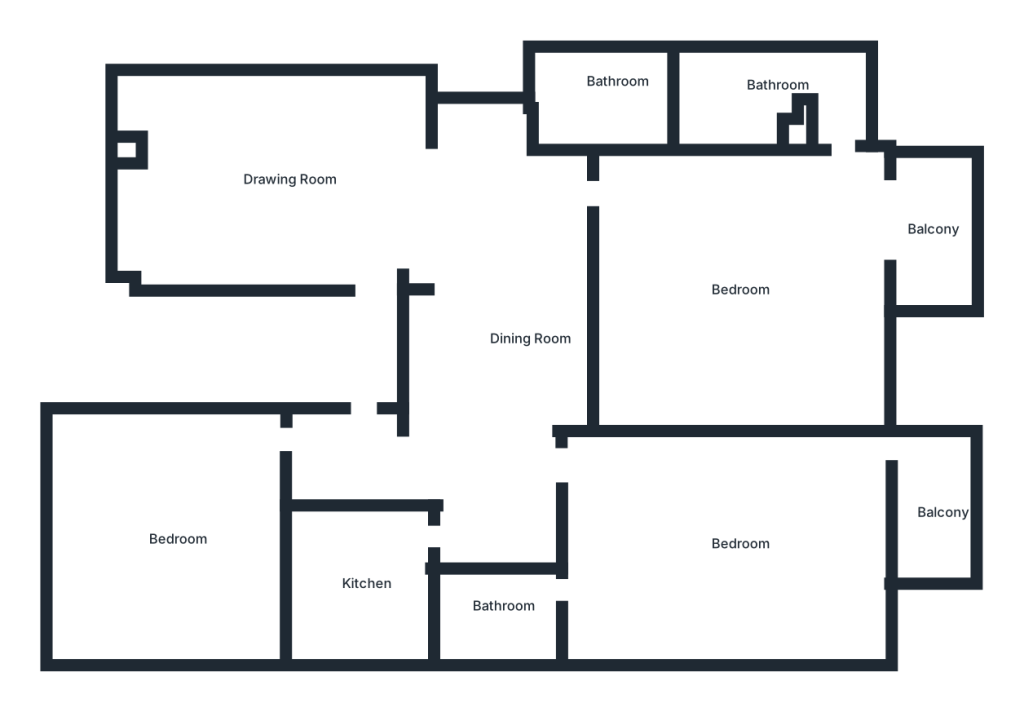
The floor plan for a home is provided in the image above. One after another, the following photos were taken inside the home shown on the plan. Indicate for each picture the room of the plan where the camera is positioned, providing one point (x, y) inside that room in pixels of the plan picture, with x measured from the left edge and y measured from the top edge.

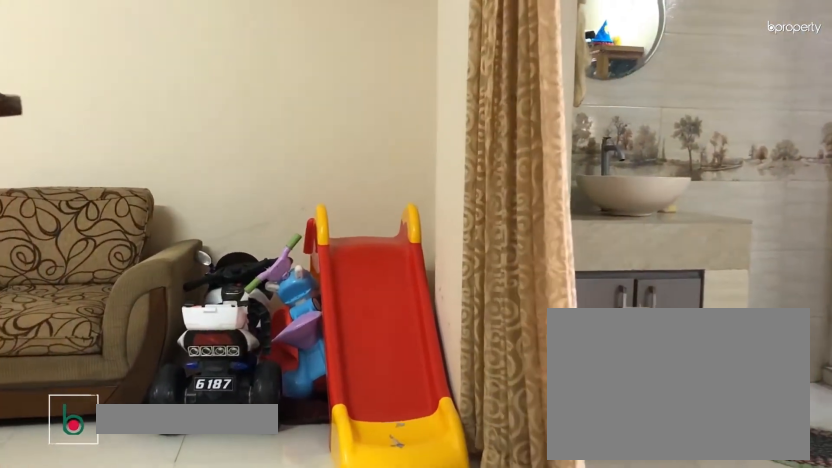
(352, 235)
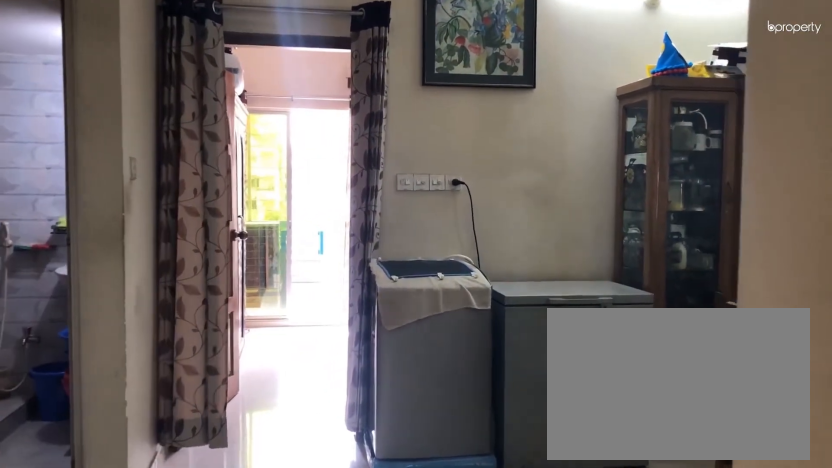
(491, 288)
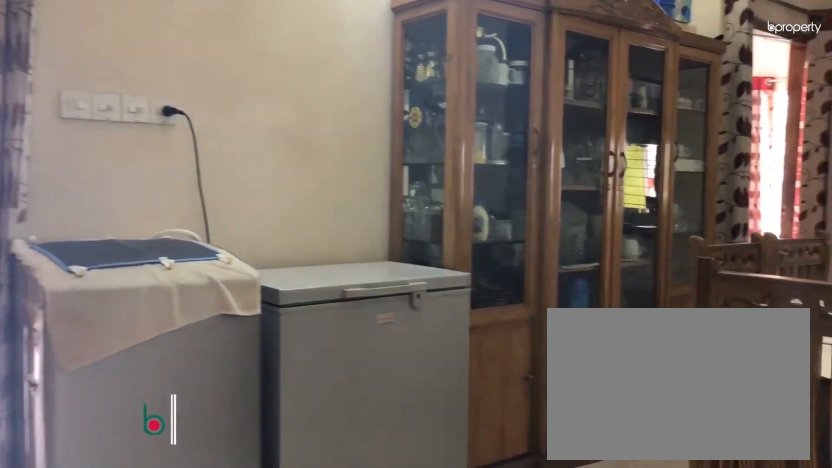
(543, 356)
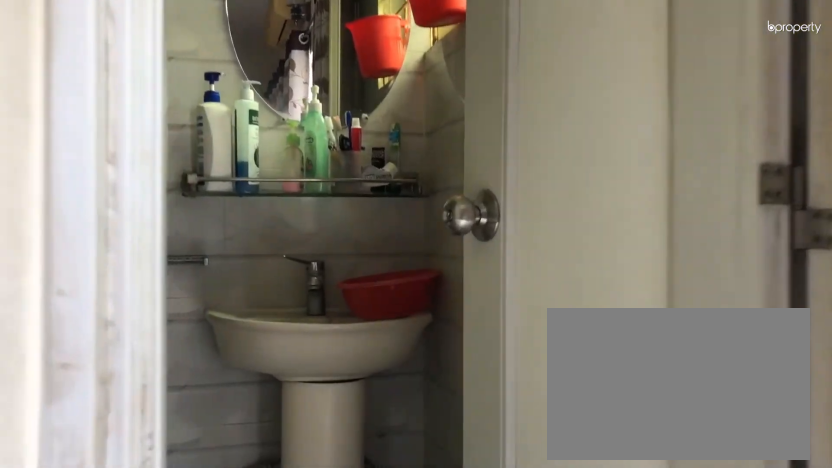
(809, 107)
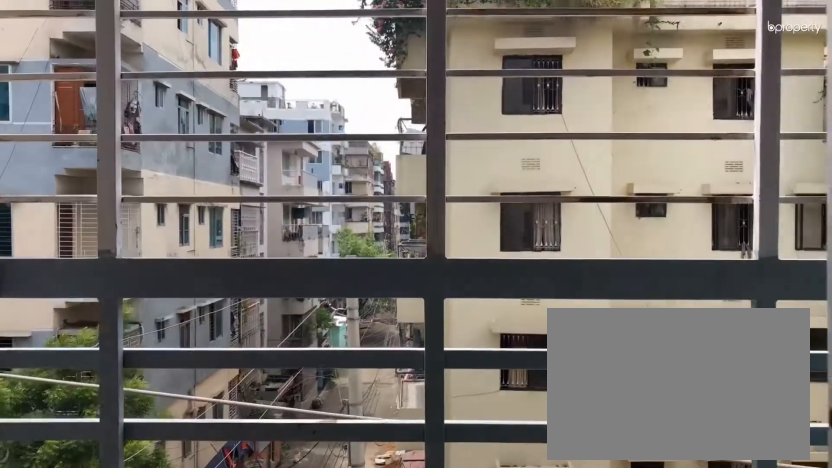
(936, 511)
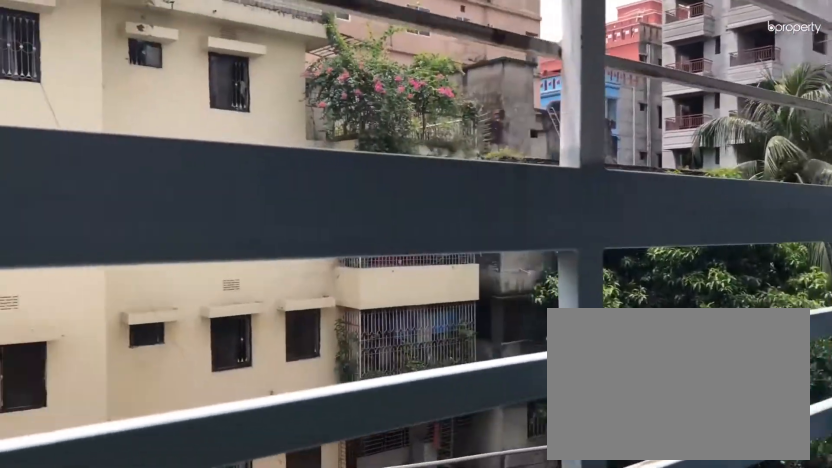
(936, 511)
